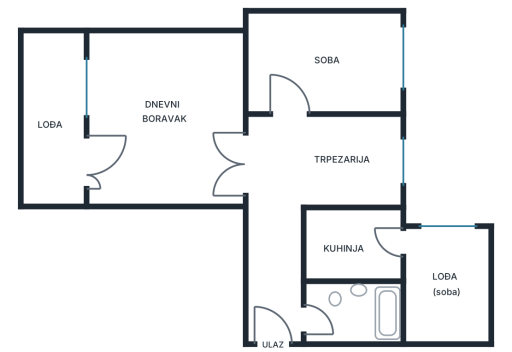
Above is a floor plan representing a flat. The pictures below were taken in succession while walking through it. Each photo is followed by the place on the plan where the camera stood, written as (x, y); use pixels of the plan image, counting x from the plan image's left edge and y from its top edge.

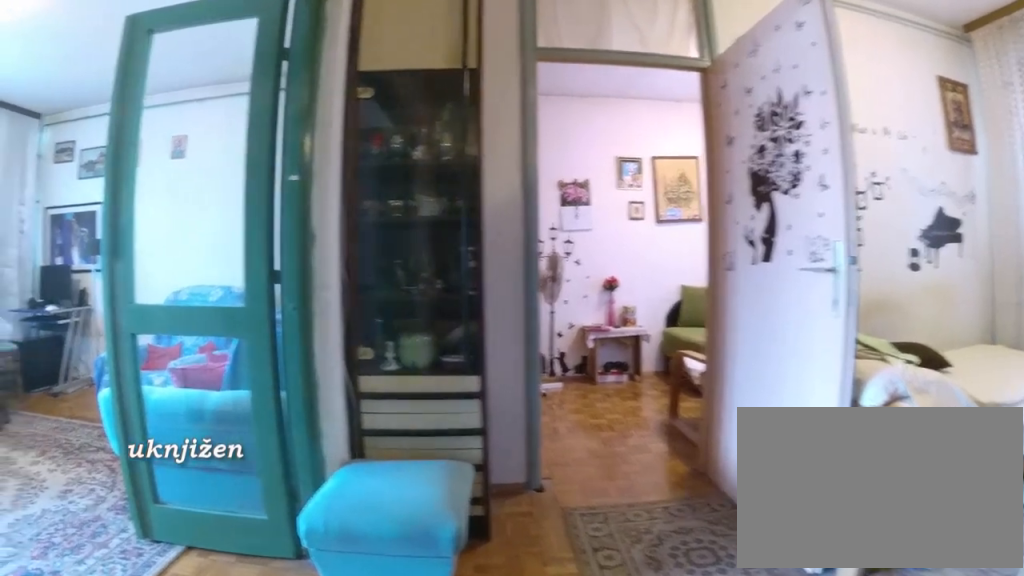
(275, 218)
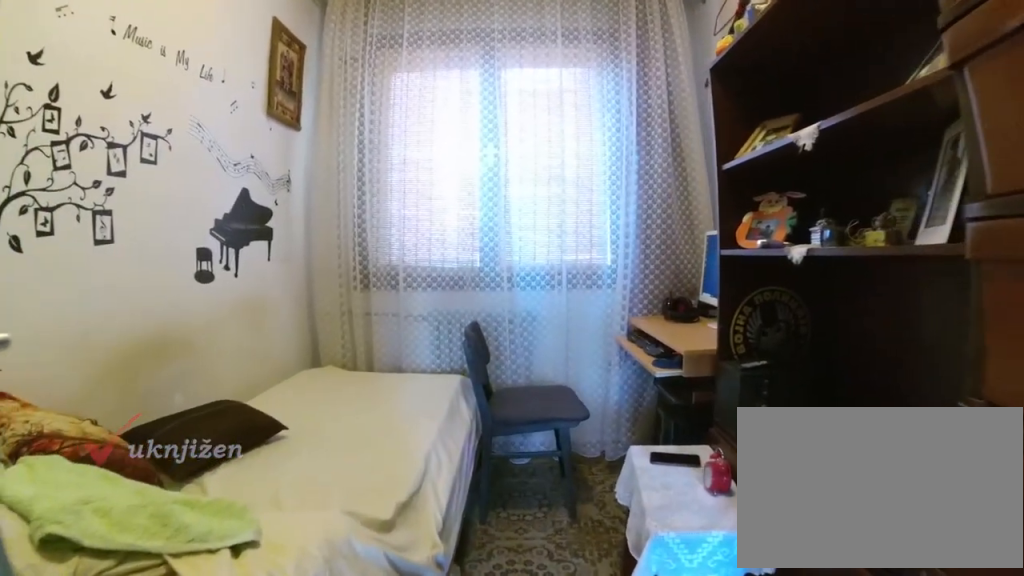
(277, 172)
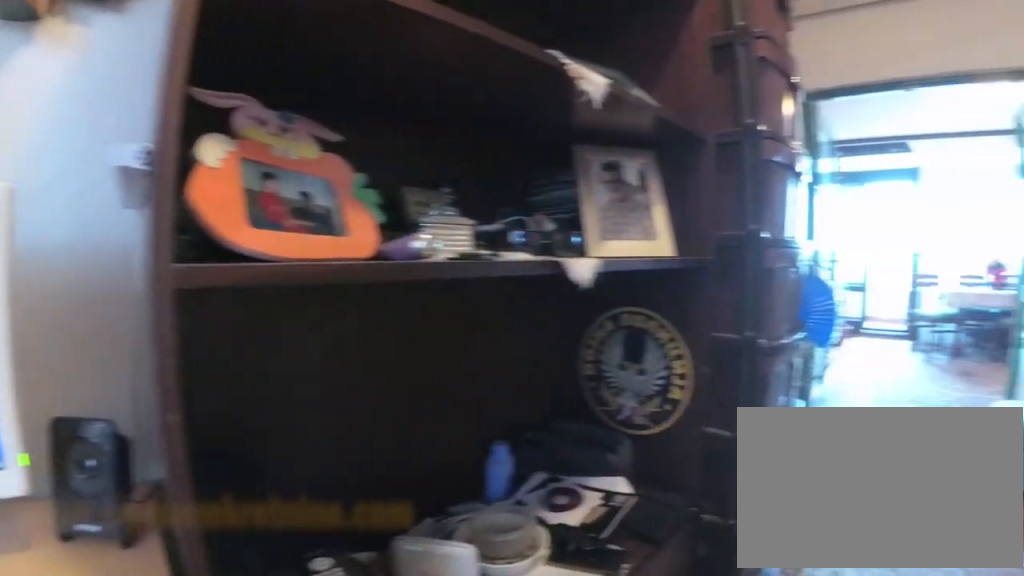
(371, 156)
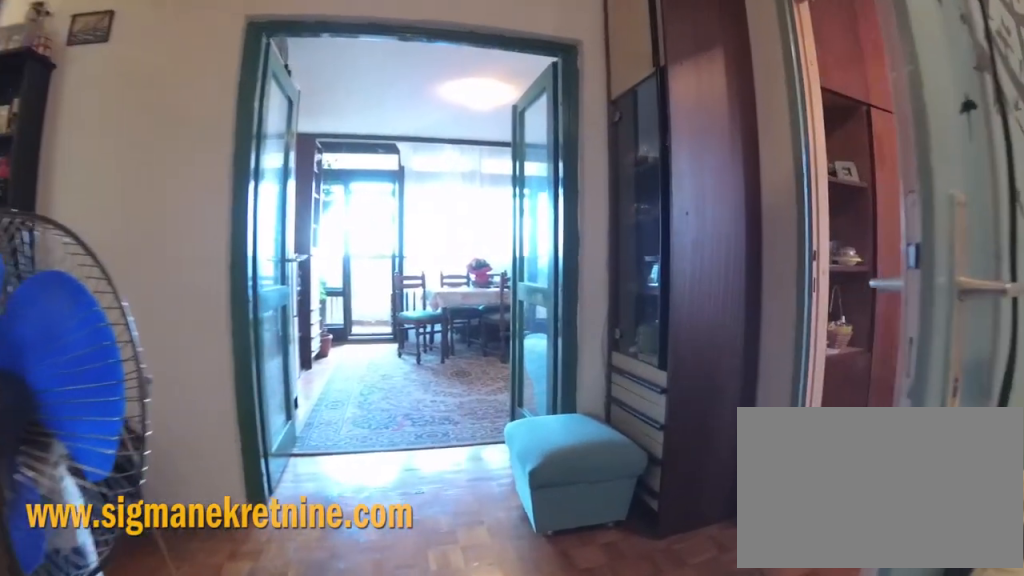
(341, 165)
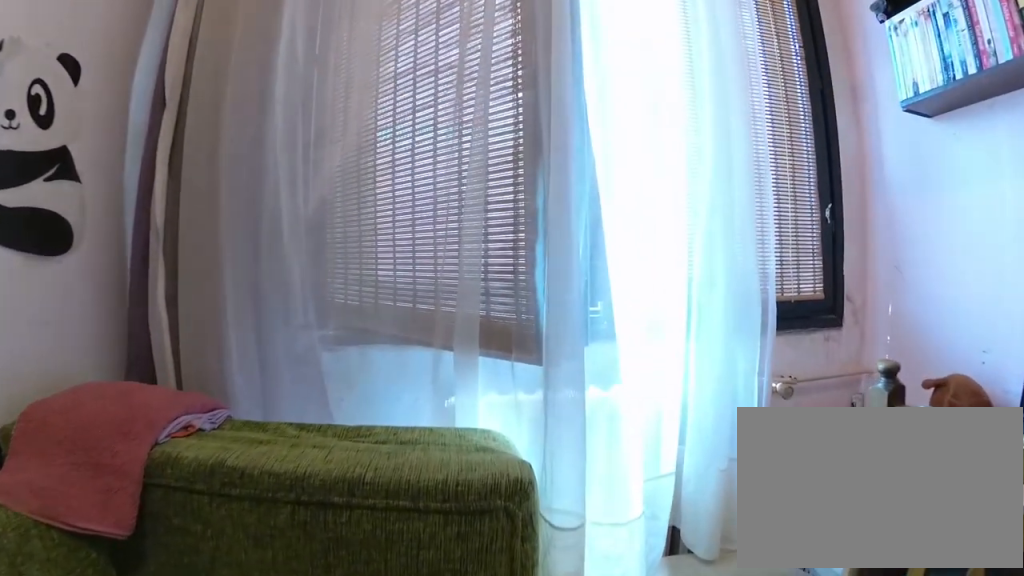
(340, 79)
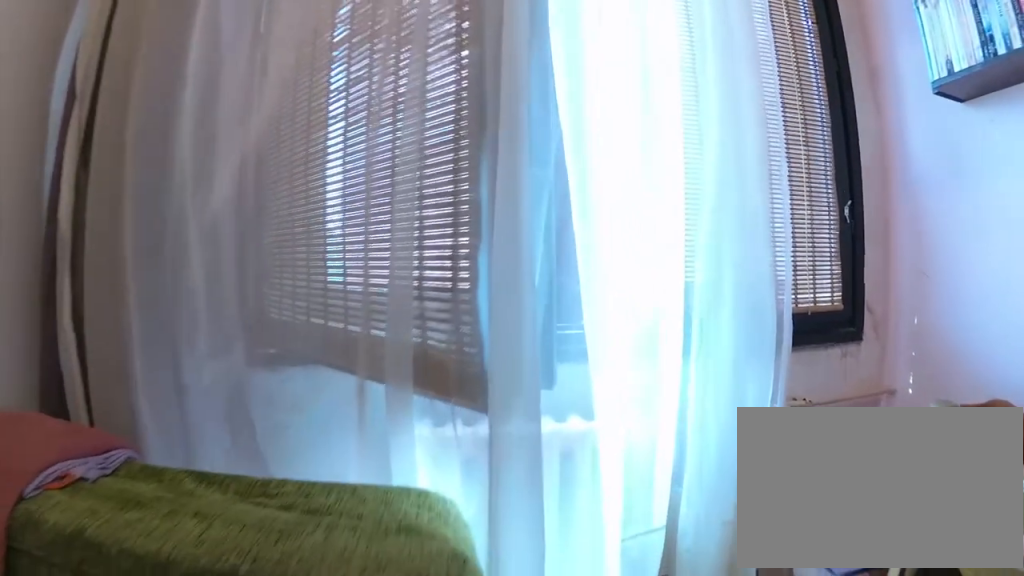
(347, 78)
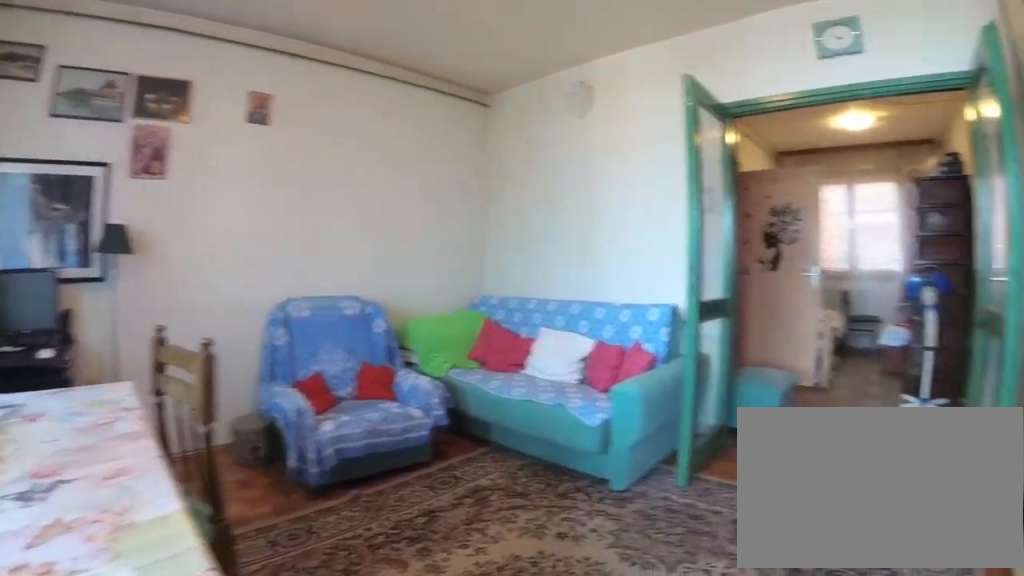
(103, 177)
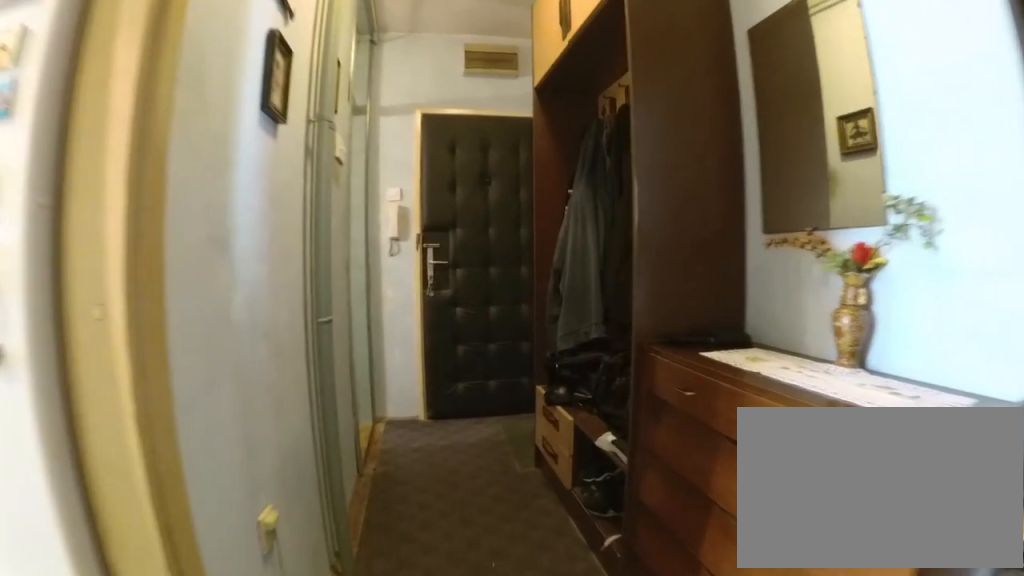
(275, 225)
